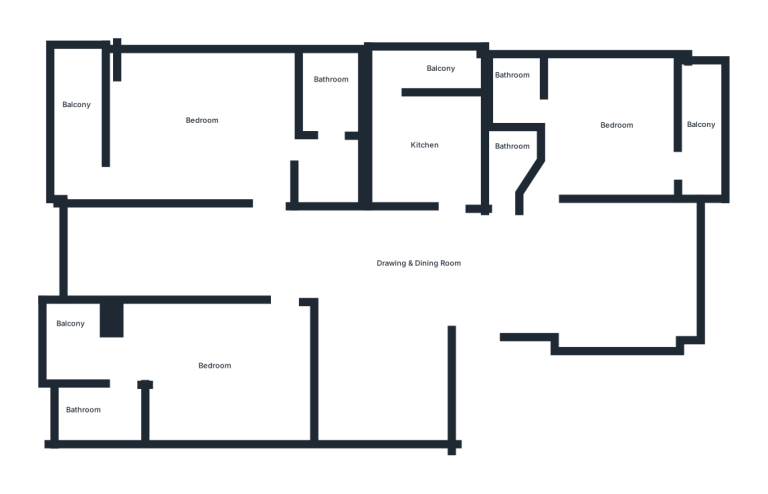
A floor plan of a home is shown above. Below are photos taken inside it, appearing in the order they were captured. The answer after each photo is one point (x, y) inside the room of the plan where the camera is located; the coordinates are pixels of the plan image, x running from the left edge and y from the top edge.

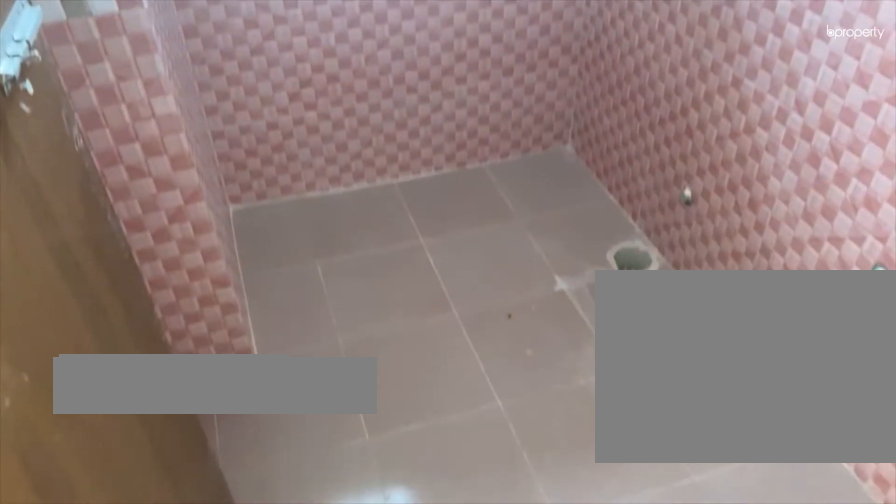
(330, 81)
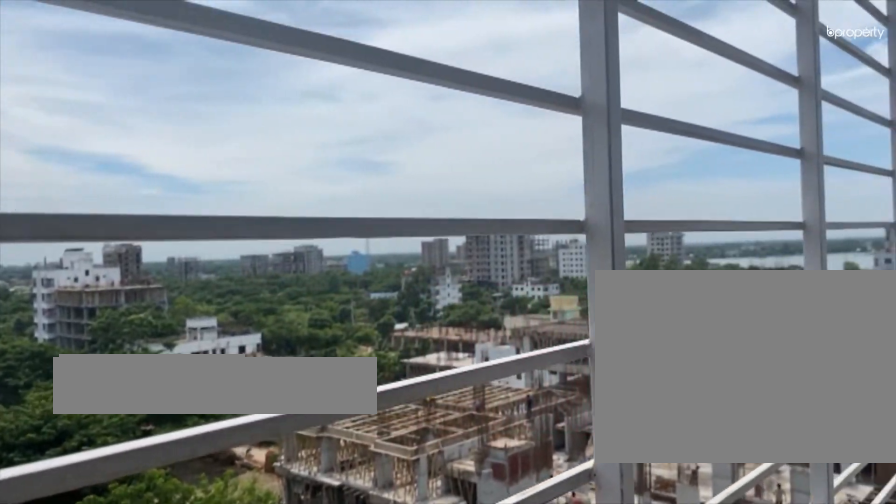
(87, 108)
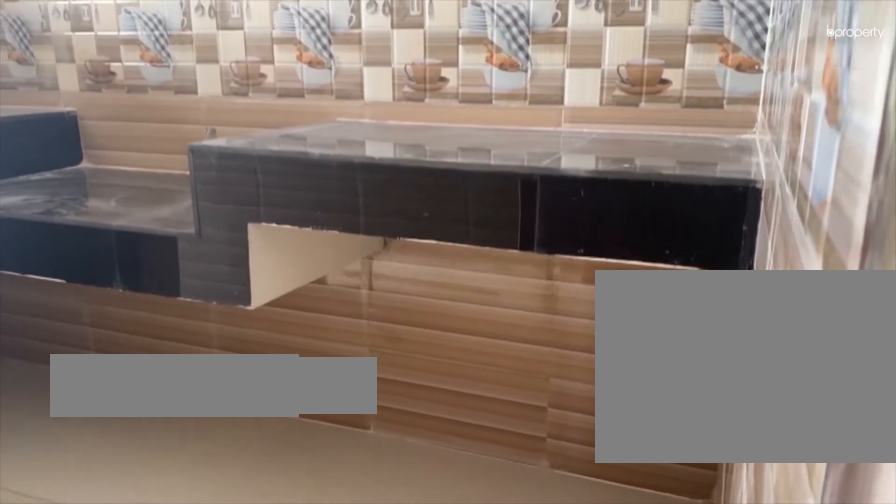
(433, 149)
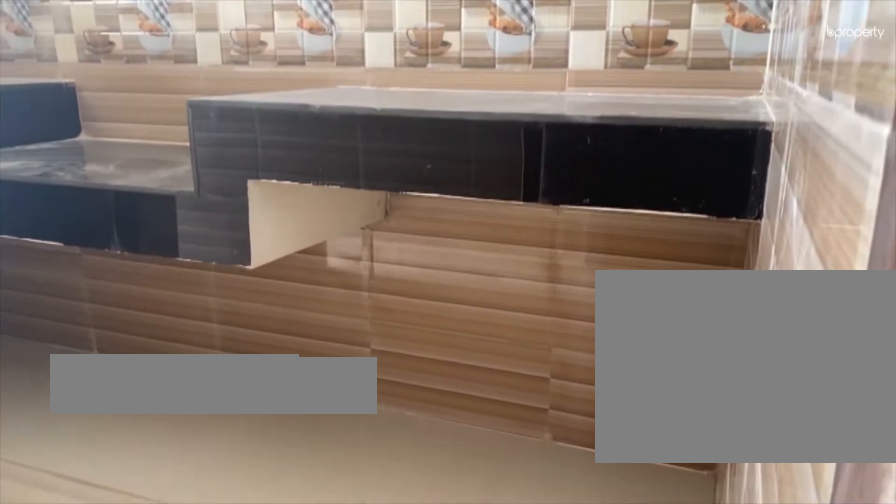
(433, 149)
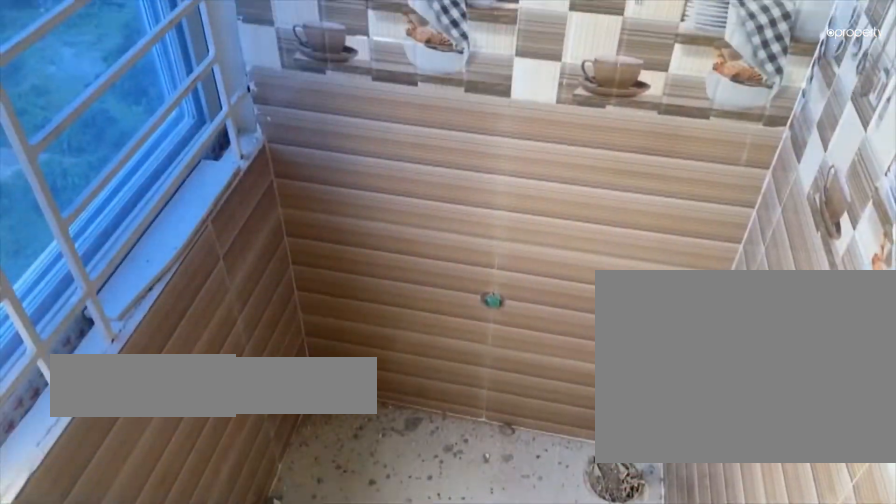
(437, 65)
